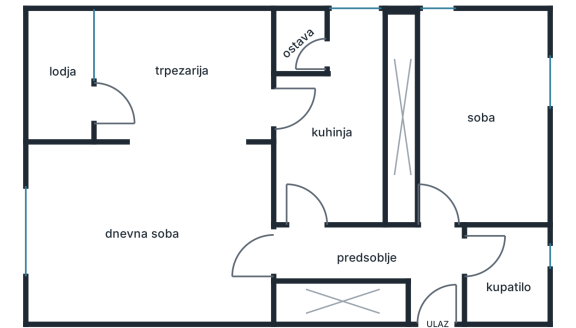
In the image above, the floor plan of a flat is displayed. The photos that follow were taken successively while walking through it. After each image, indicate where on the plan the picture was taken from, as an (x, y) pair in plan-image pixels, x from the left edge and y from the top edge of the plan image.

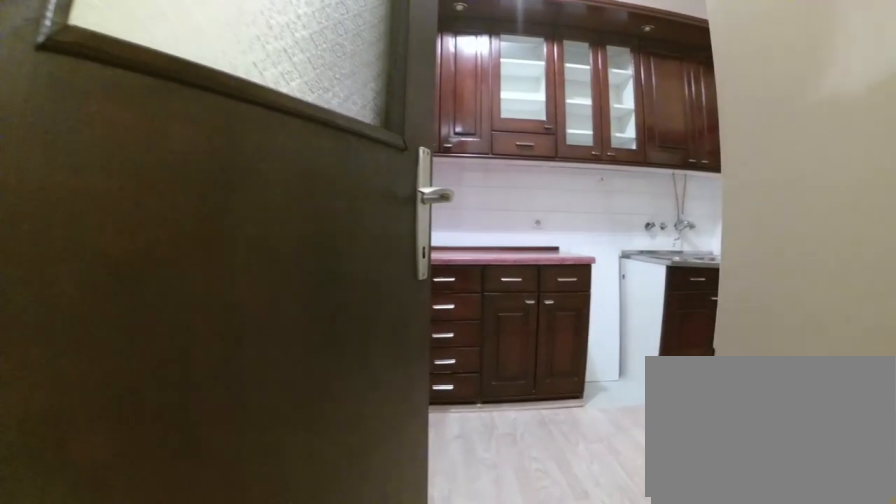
(248, 105)
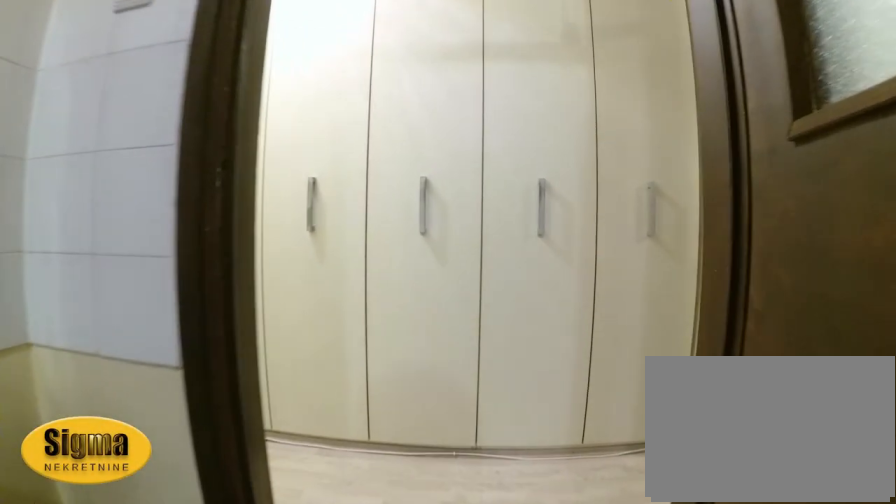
(320, 177)
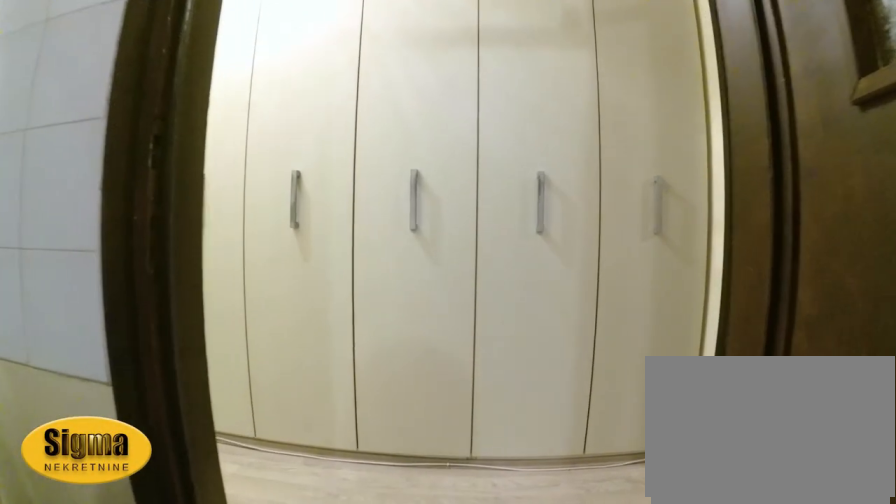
(316, 182)
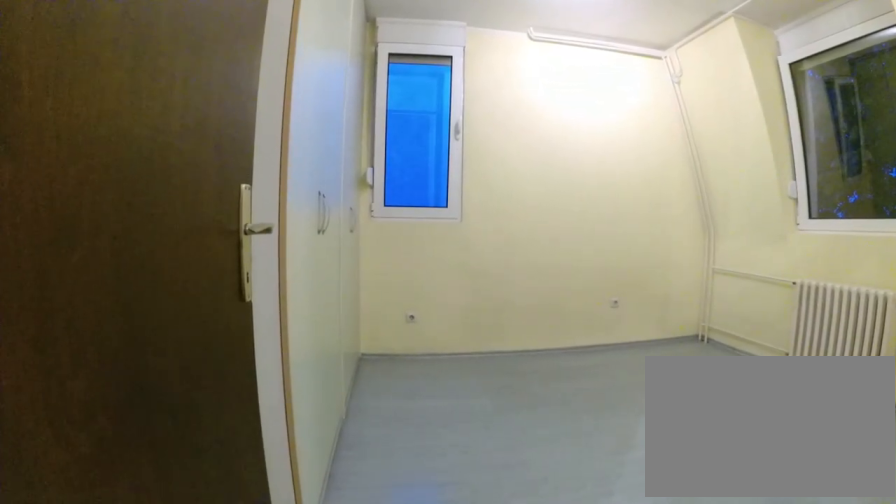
(433, 247)
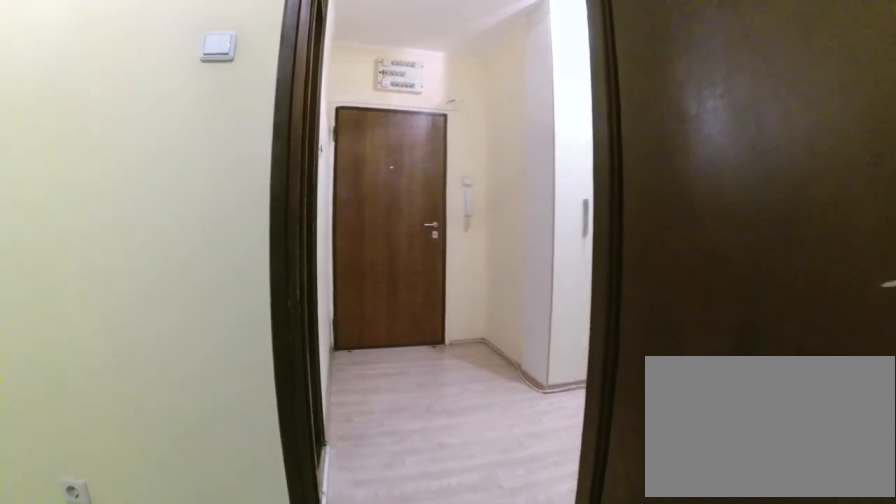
(461, 183)
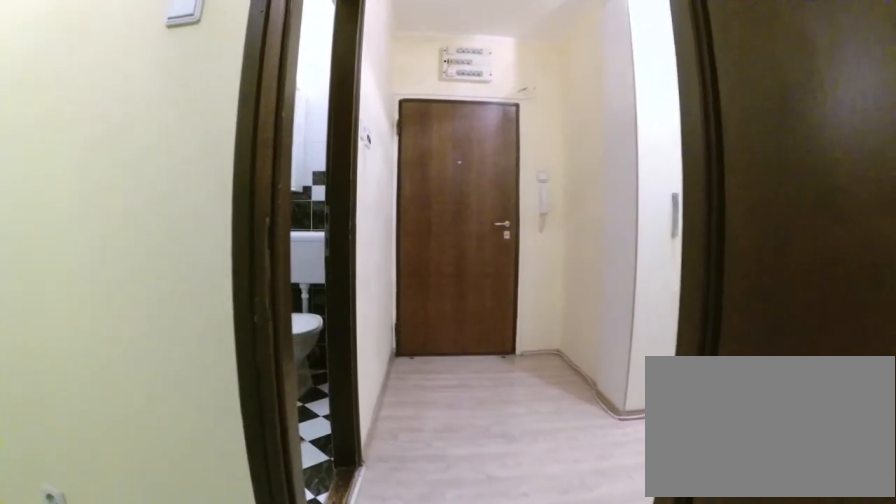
(456, 189)
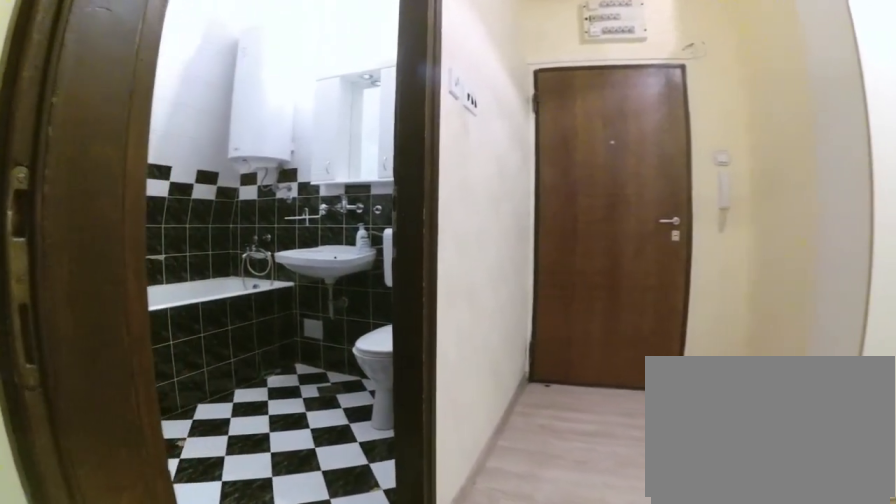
(452, 209)
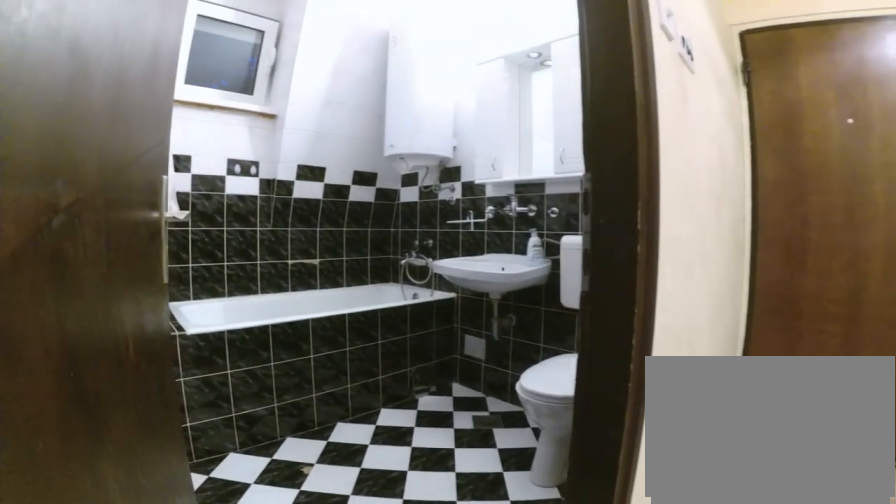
(446, 231)
